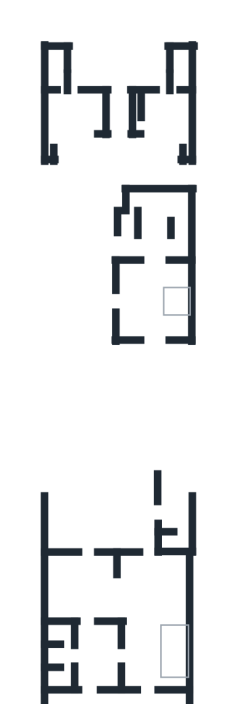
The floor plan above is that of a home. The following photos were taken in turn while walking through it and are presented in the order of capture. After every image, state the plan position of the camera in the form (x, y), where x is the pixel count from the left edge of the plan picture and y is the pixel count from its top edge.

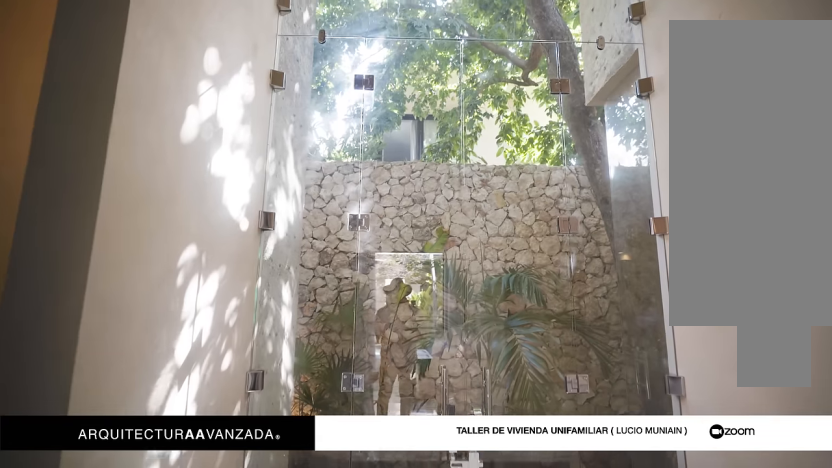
(153, 318)
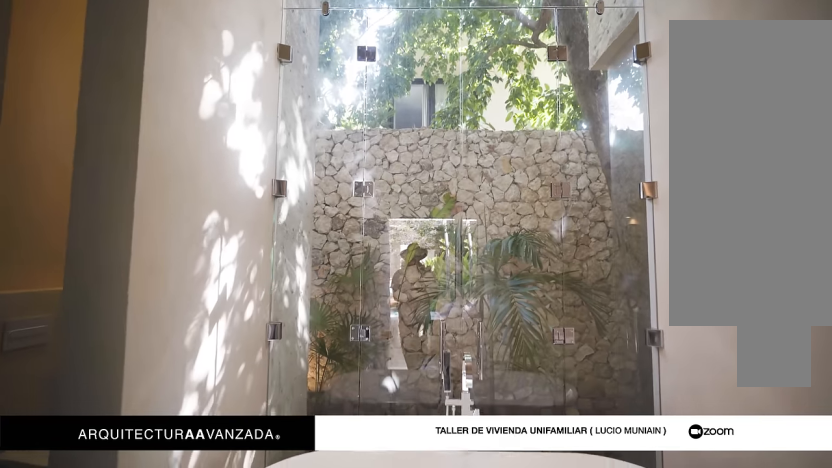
(153, 318)
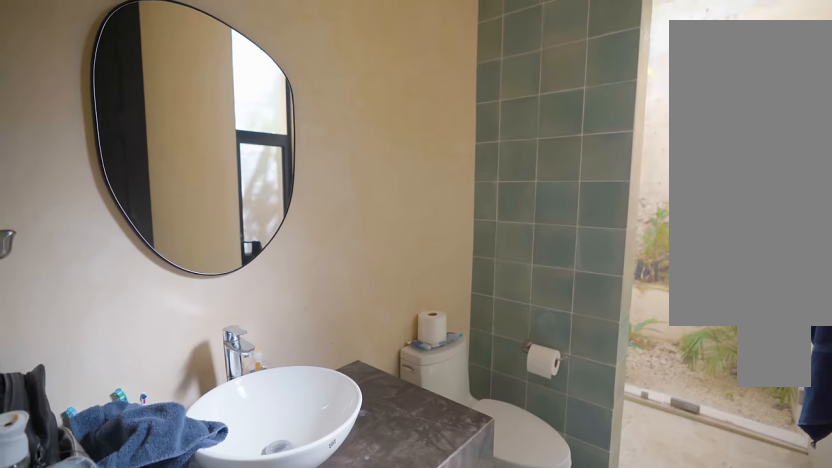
(60, 77)
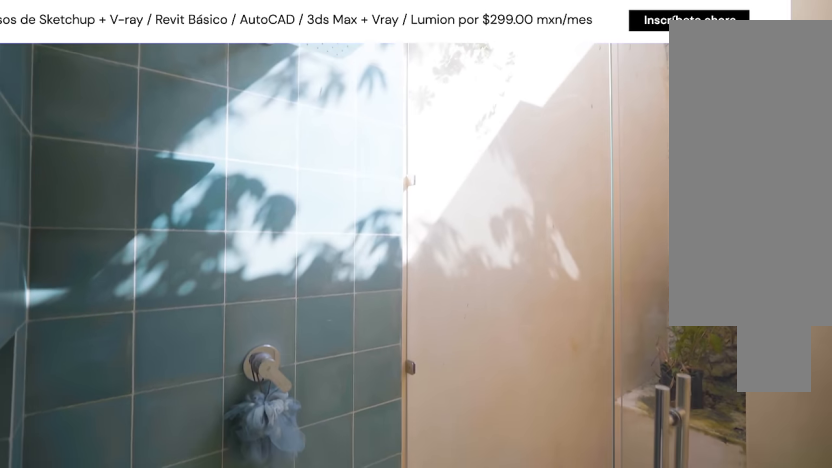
(57, 69)
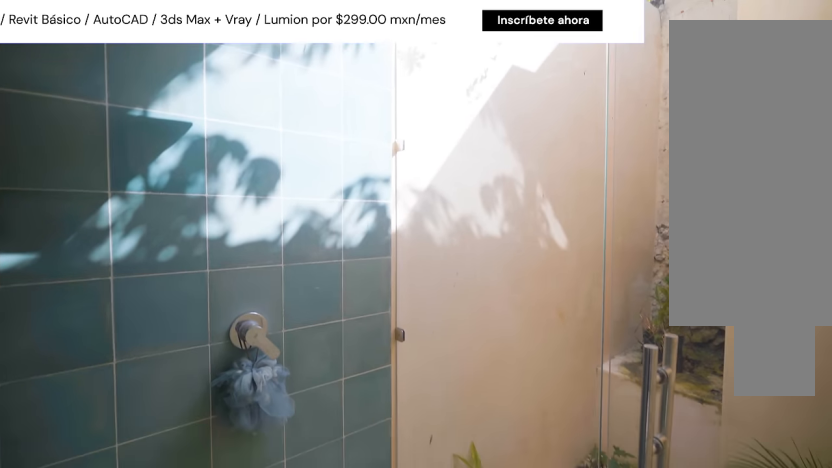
(57, 69)
